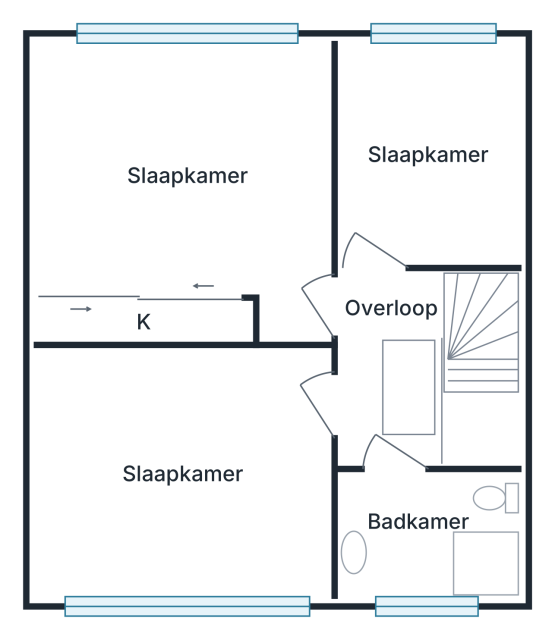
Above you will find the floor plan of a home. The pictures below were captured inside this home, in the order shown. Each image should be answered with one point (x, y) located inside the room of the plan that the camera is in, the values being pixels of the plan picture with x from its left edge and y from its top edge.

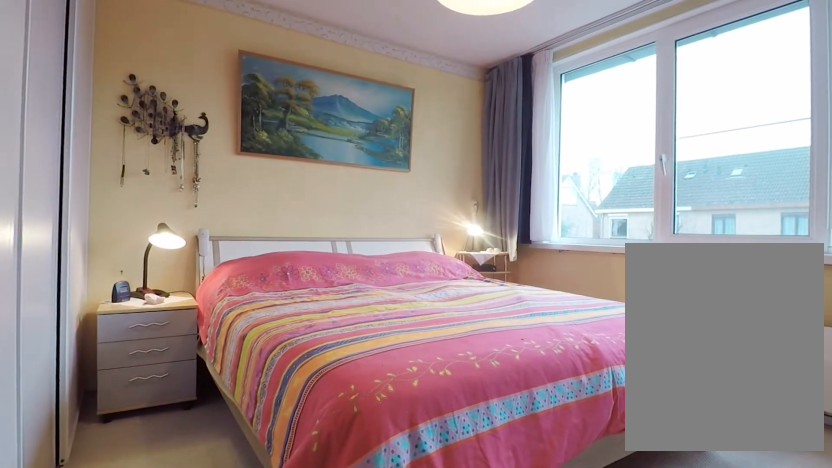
(180, 182)
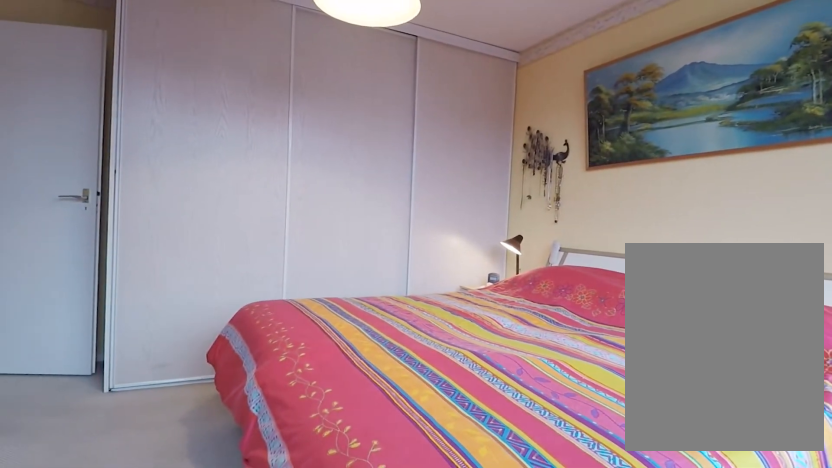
(180, 182)
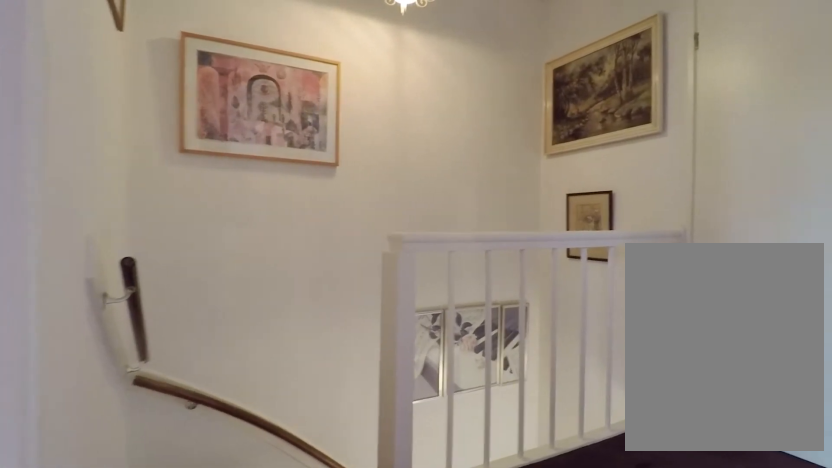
(385, 361)
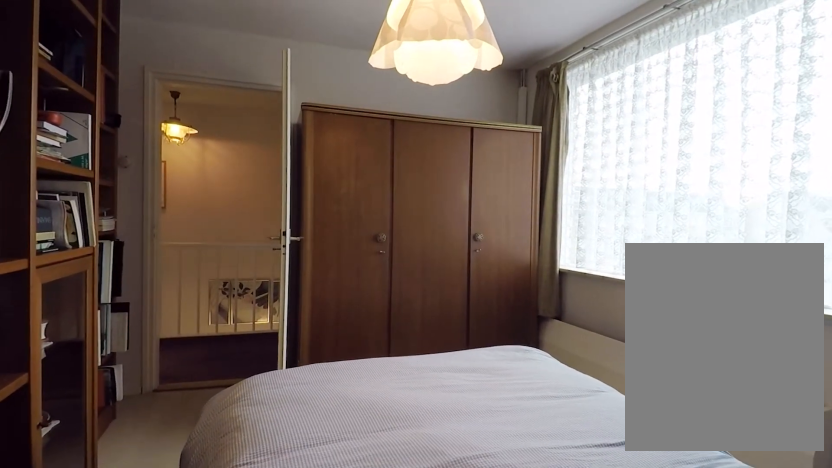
(184, 472)
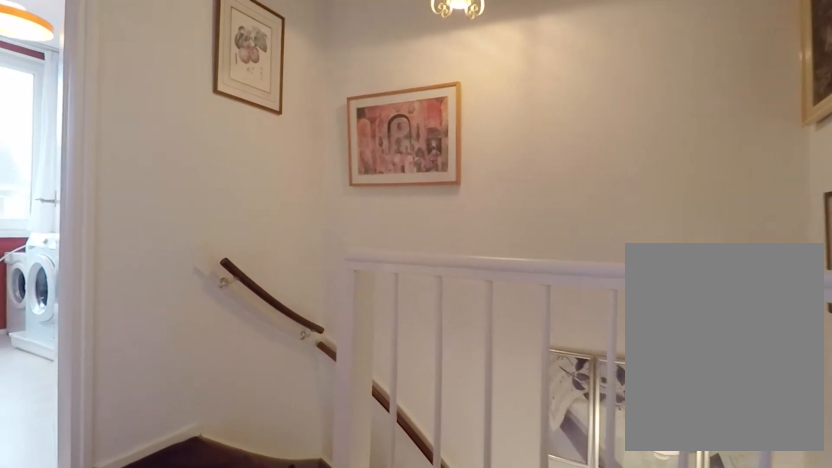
(385, 361)
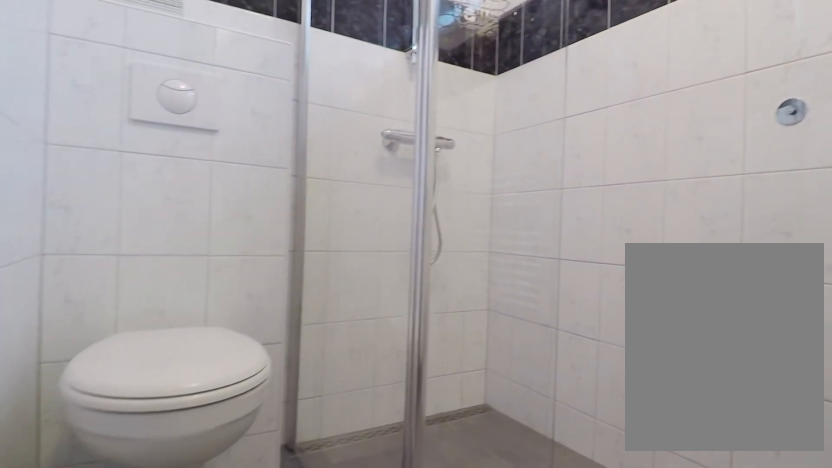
(428, 534)
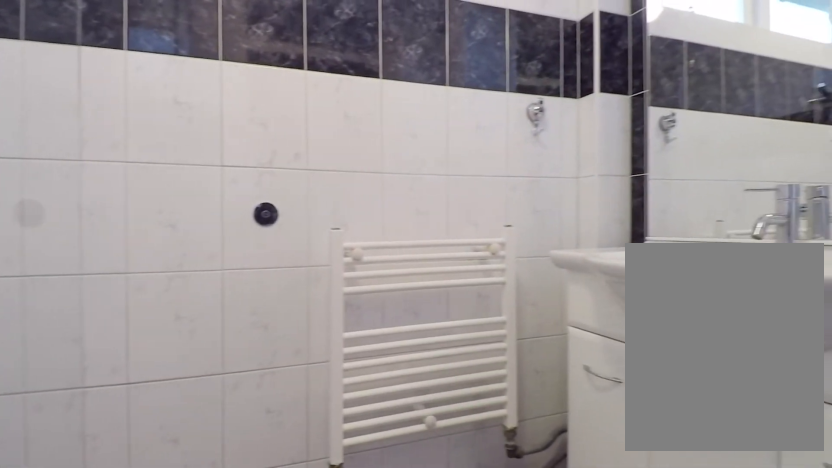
(428, 534)
